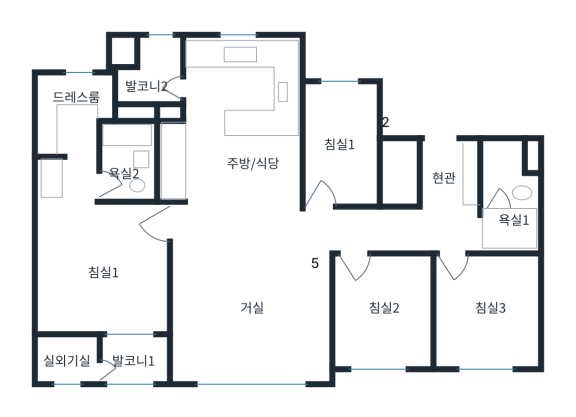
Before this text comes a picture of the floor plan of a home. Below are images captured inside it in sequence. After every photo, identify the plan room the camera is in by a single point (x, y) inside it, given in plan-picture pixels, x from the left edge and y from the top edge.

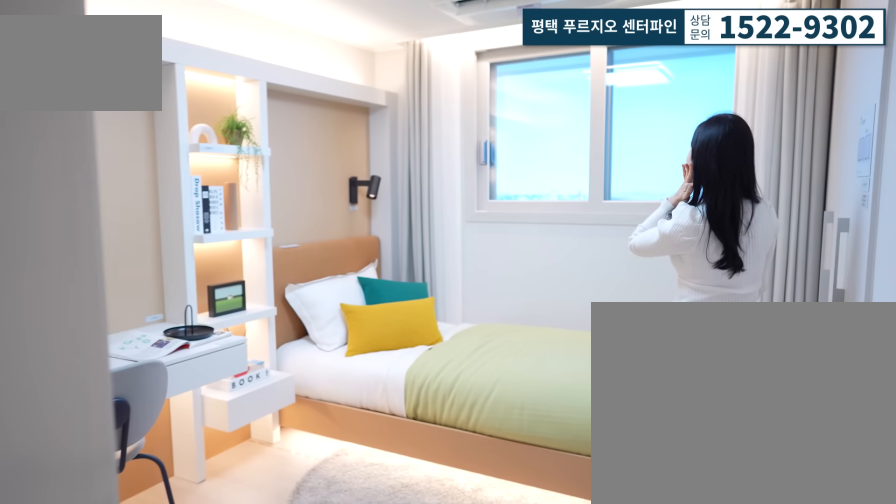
(489, 314)
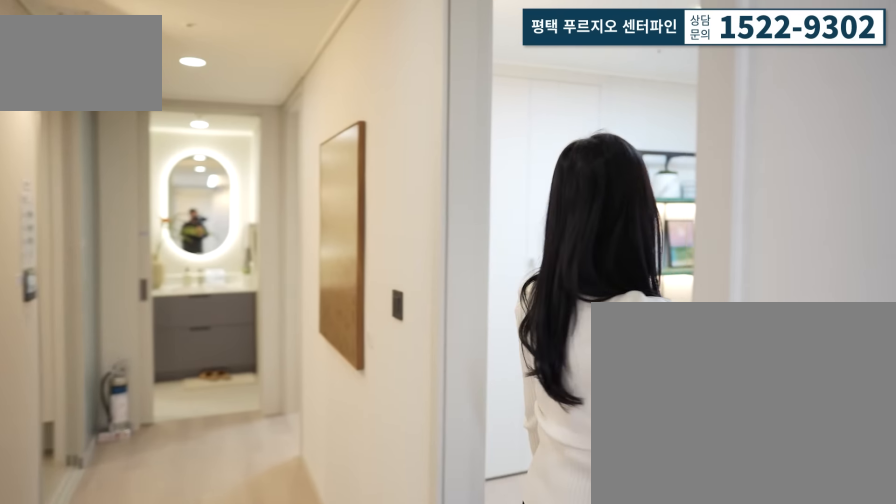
(386, 325)
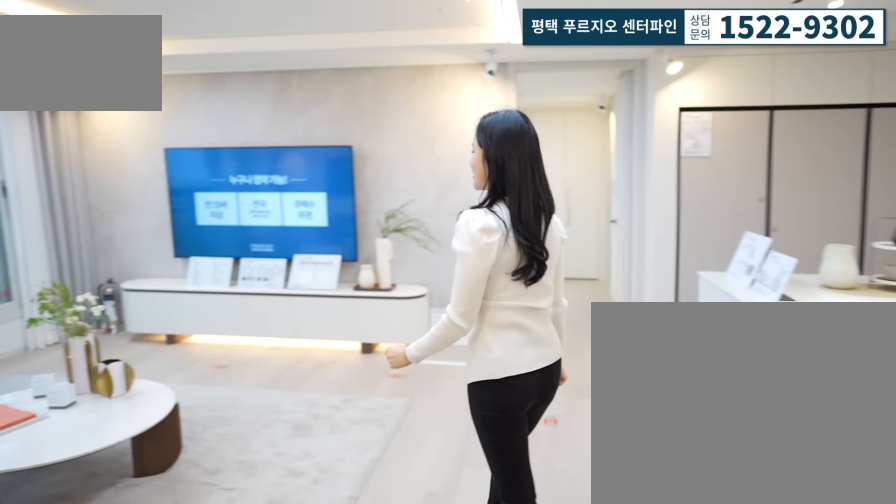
(247, 321)
